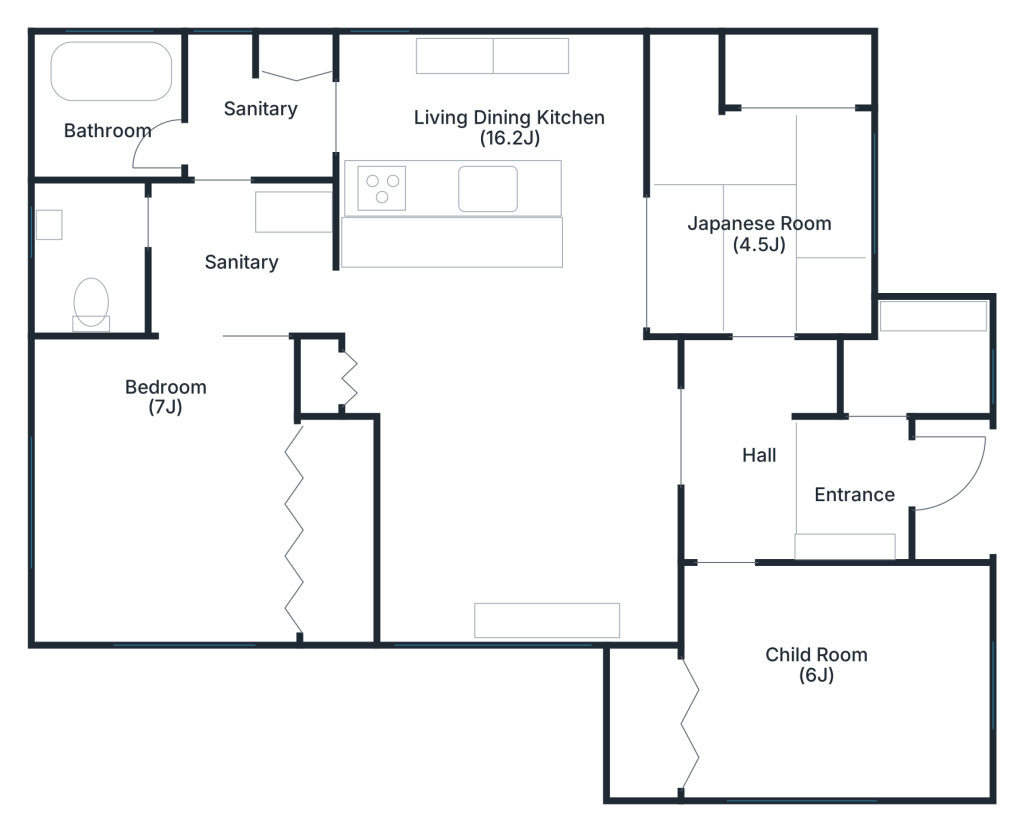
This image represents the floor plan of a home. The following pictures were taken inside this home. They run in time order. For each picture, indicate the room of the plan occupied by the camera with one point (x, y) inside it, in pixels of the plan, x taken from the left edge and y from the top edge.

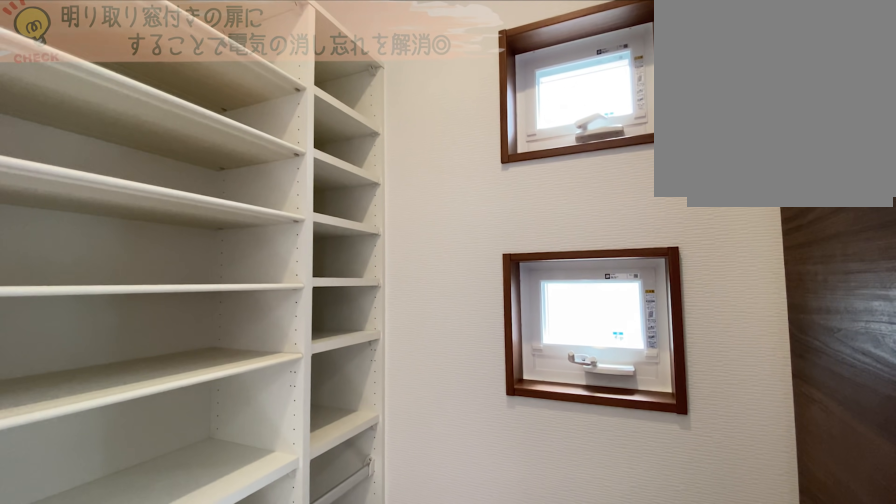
(923, 368)
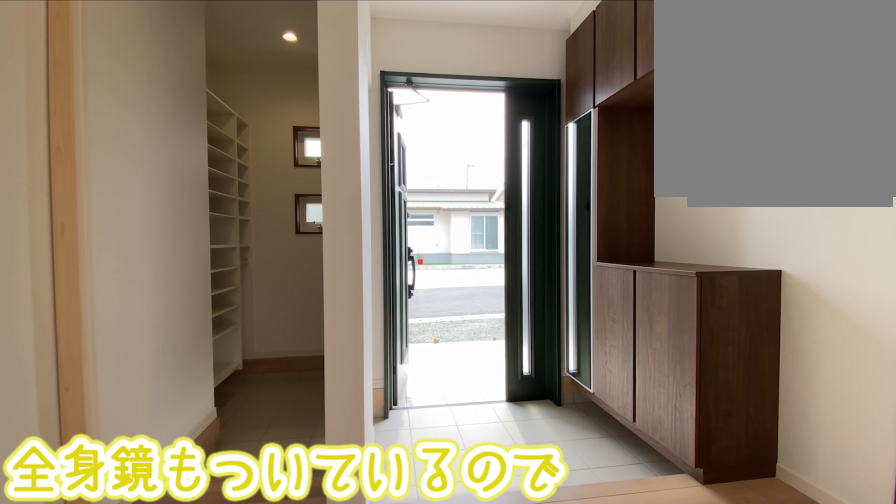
(850, 481)
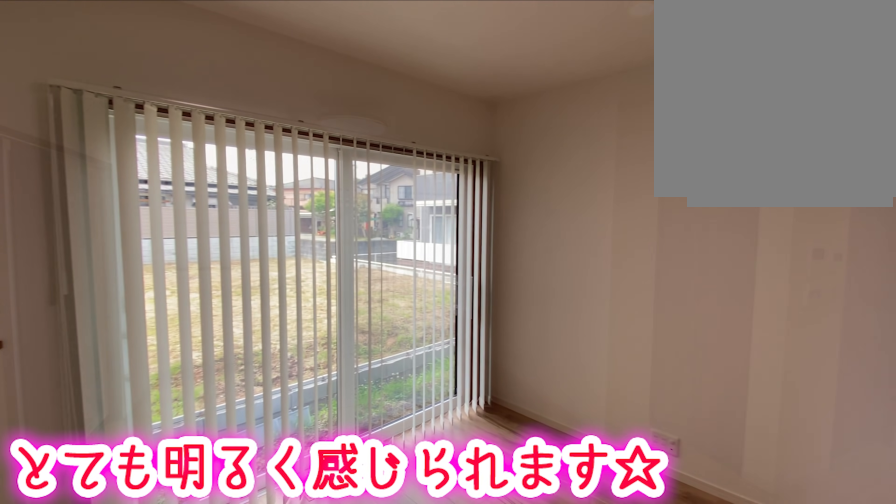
(515, 432)
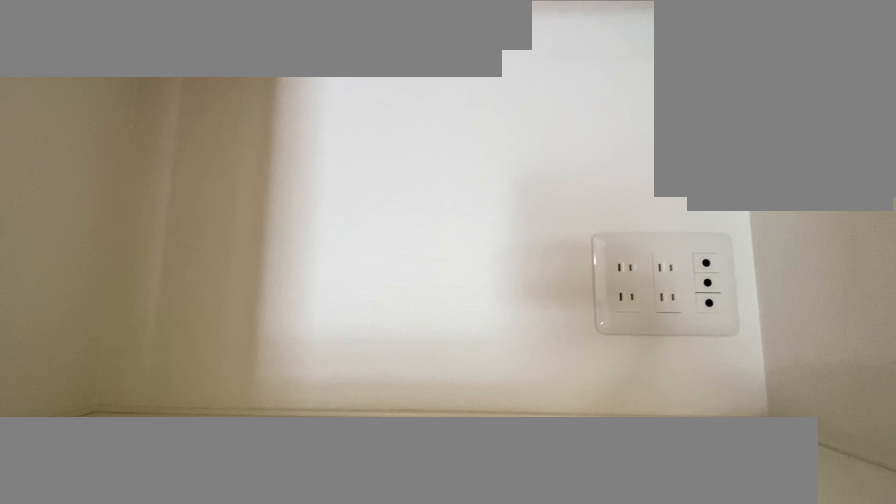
(515, 432)
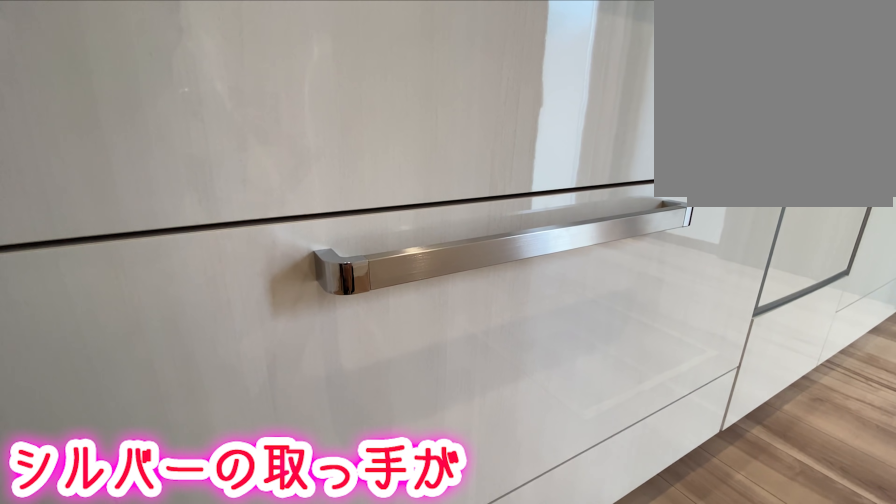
(457, 122)
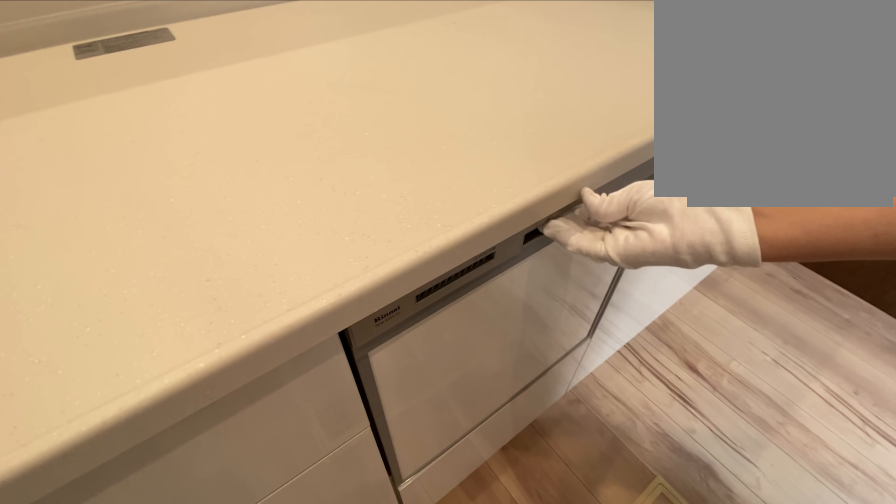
(457, 123)
